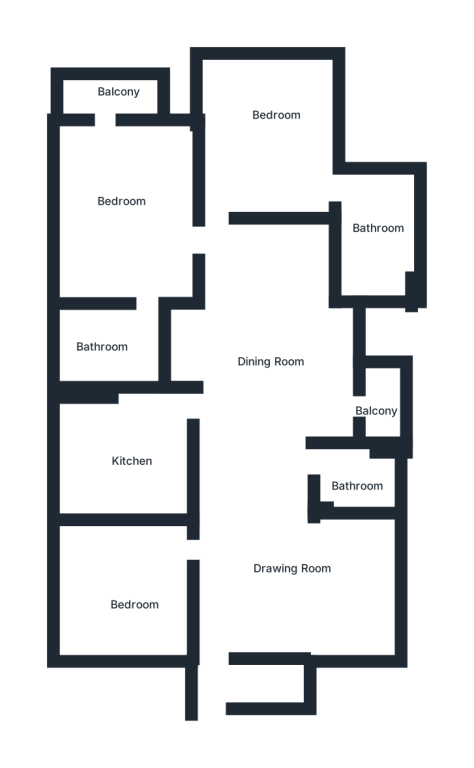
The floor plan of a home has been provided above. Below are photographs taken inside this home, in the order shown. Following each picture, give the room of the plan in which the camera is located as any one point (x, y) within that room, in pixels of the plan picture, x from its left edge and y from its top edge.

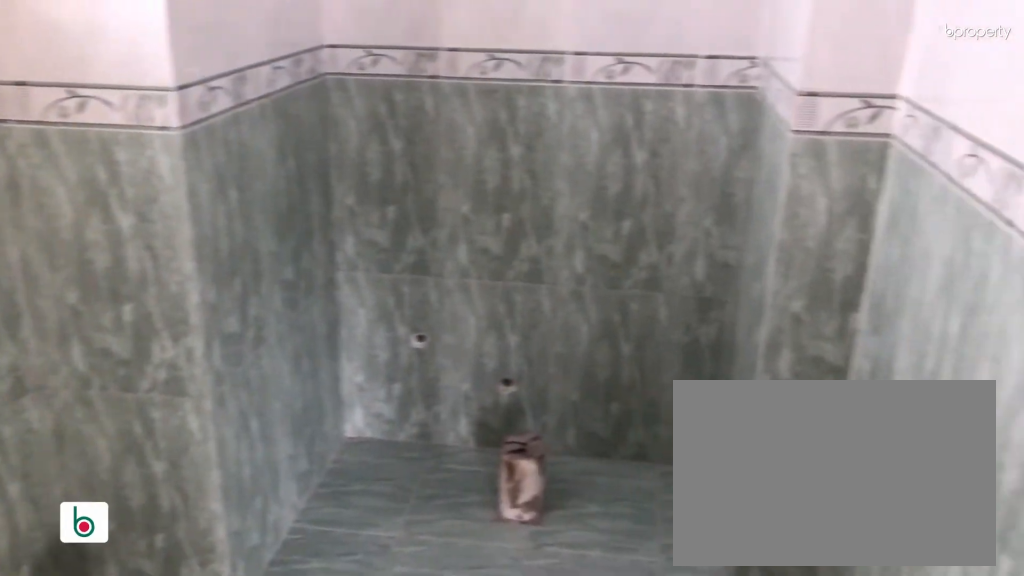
(375, 214)
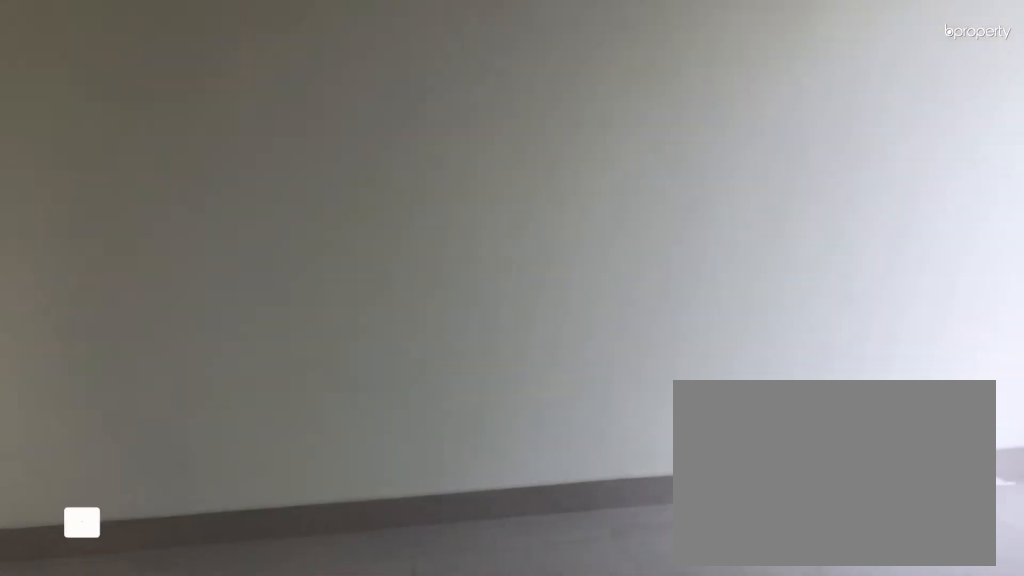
(135, 221)
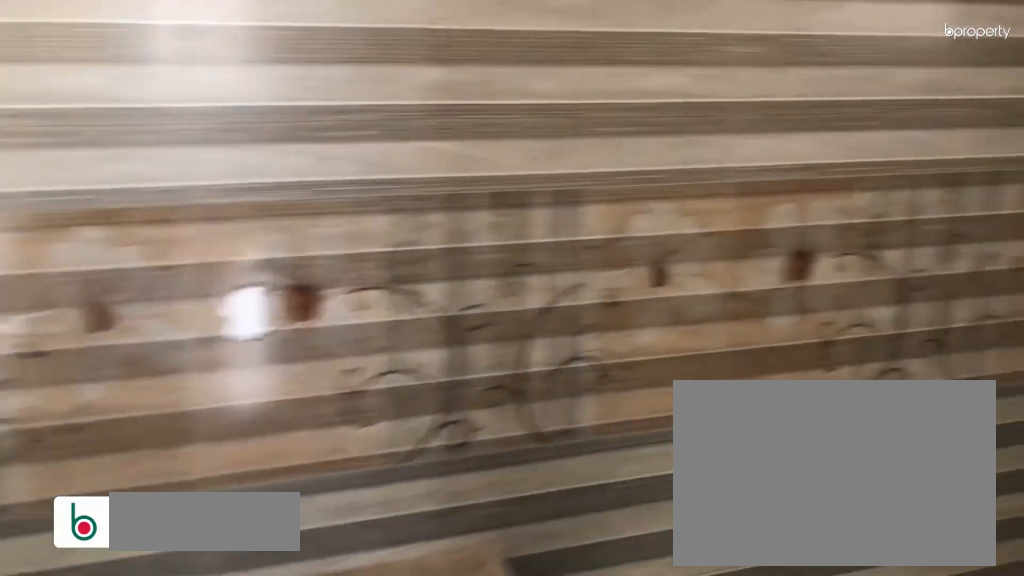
(121, 356)
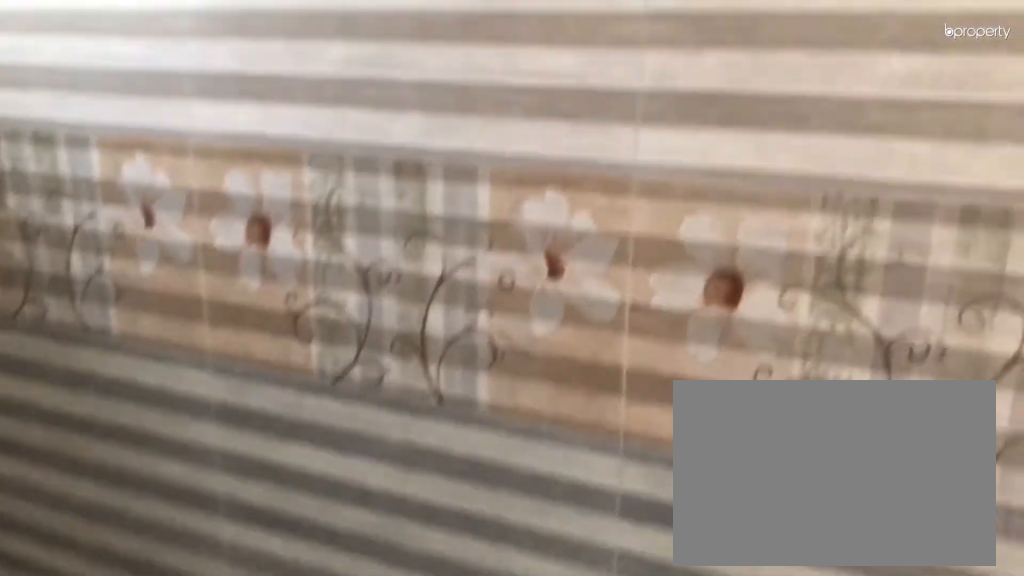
(121, 356)
